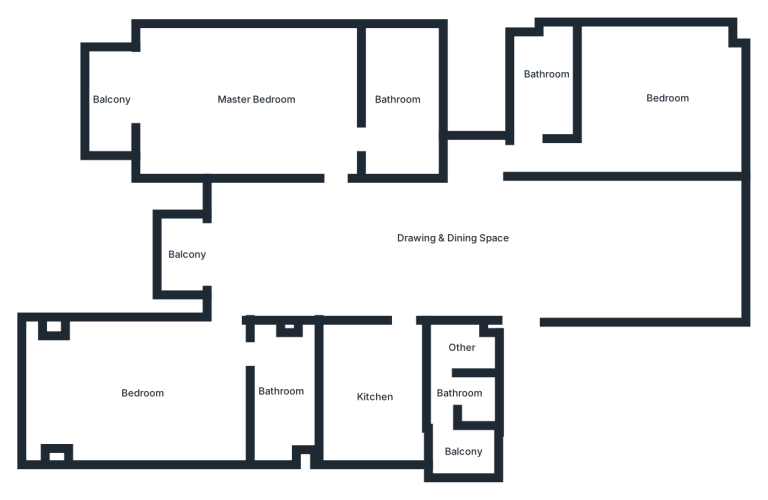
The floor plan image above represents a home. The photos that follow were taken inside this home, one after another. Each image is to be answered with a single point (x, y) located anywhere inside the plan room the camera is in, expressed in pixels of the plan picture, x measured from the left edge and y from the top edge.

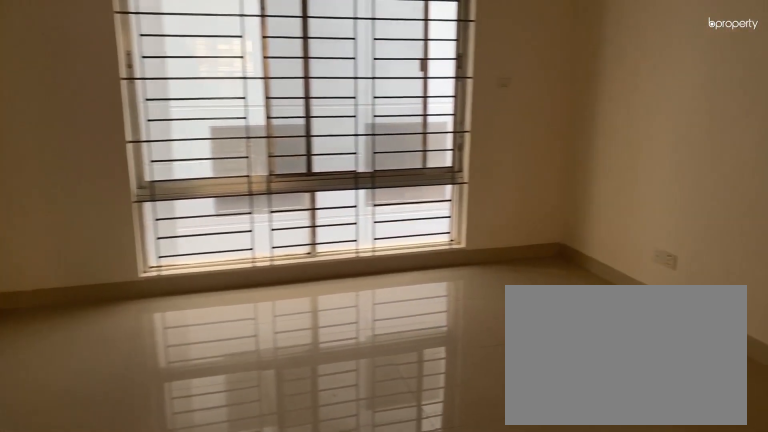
(505, 238)
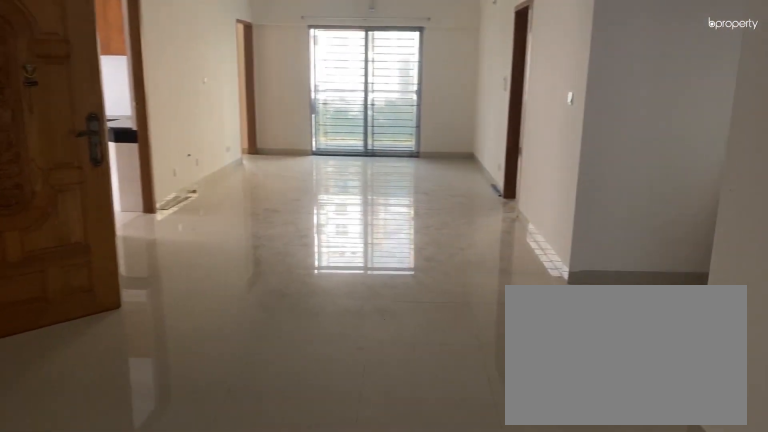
(505, 238)
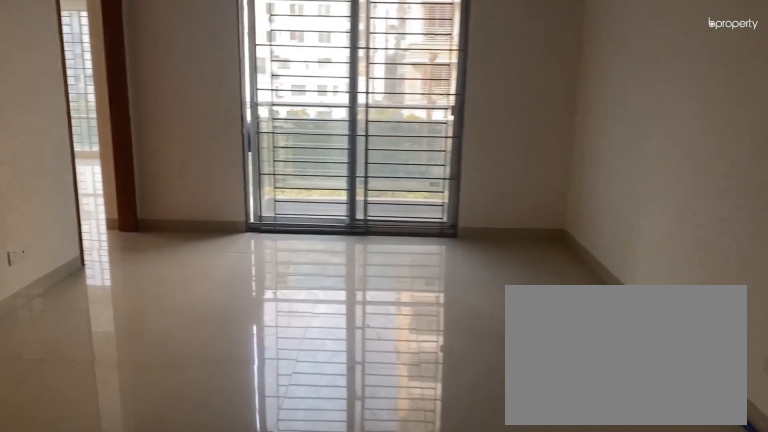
(286, 241)
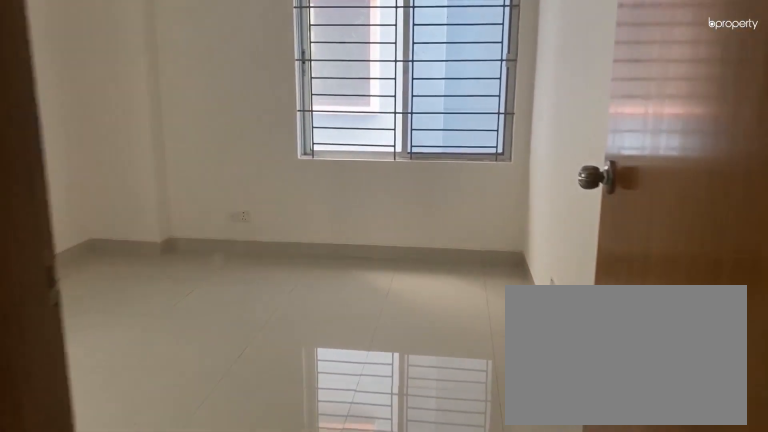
(553, 157)
